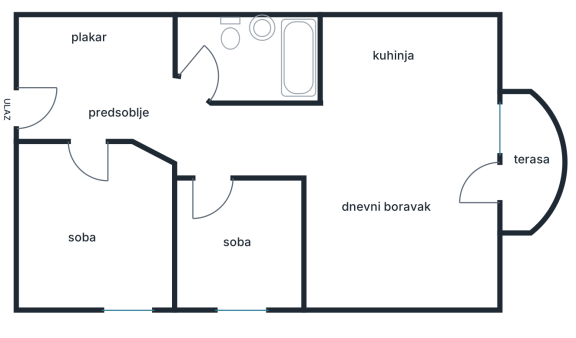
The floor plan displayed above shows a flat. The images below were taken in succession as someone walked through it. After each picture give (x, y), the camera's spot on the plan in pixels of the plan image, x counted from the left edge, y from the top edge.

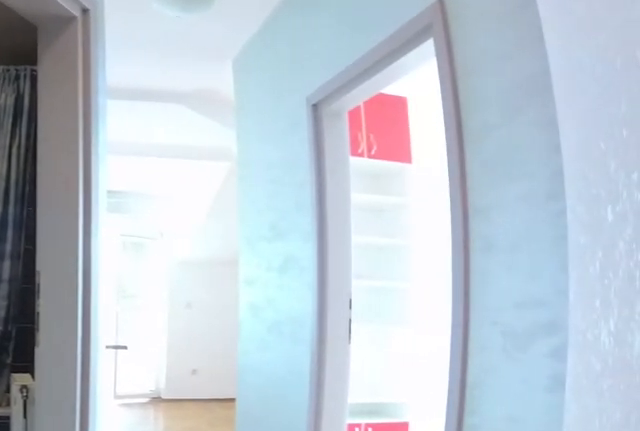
(113, 99)
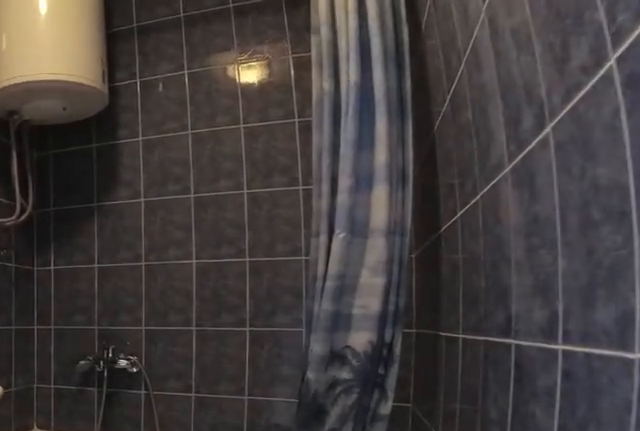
(186, 95)
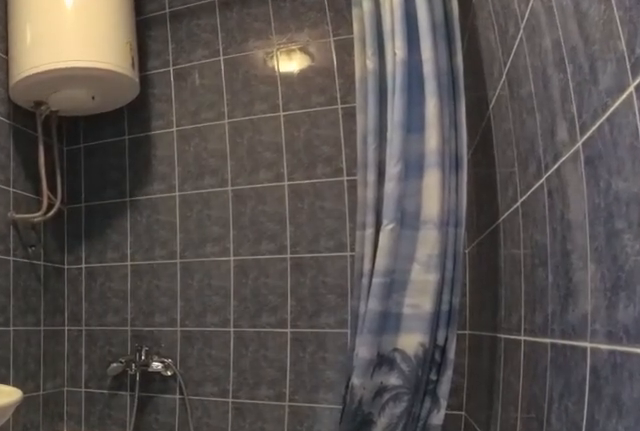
(191, 87)
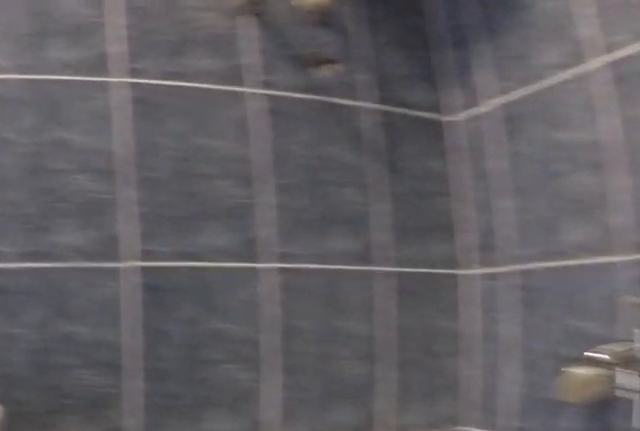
(264, 79)
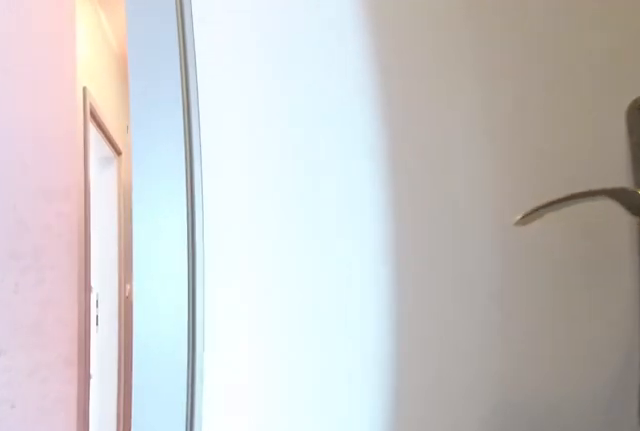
(224, 72)
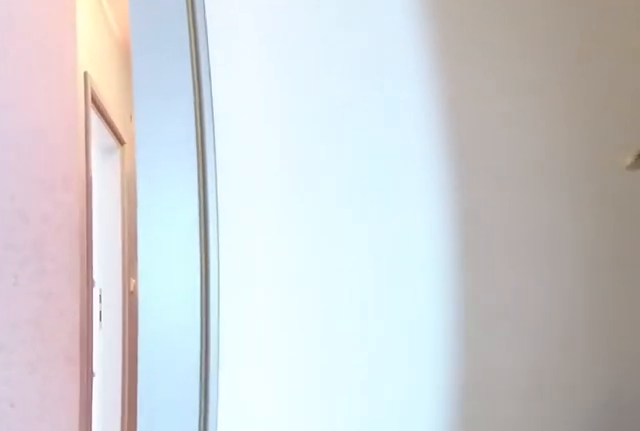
(219, 73)
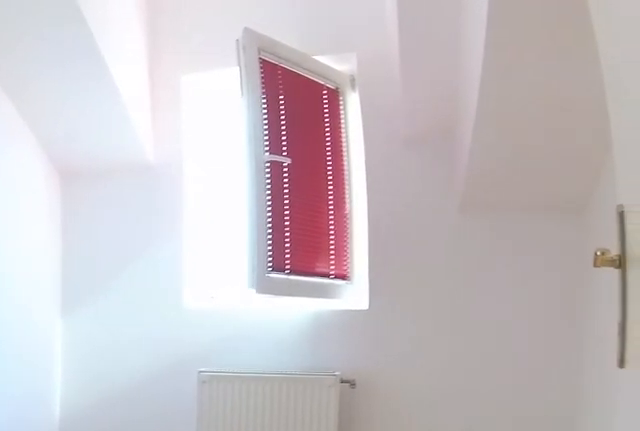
(209, 152)
